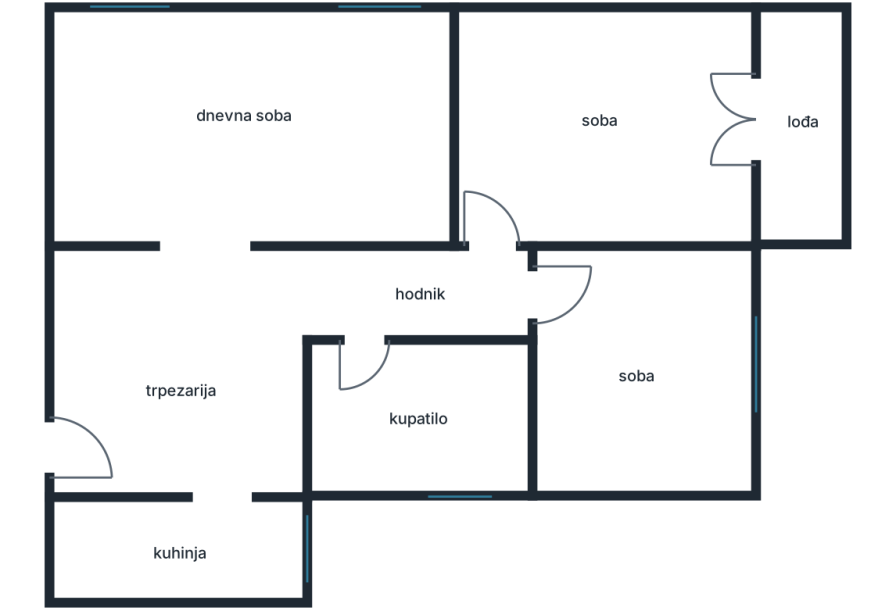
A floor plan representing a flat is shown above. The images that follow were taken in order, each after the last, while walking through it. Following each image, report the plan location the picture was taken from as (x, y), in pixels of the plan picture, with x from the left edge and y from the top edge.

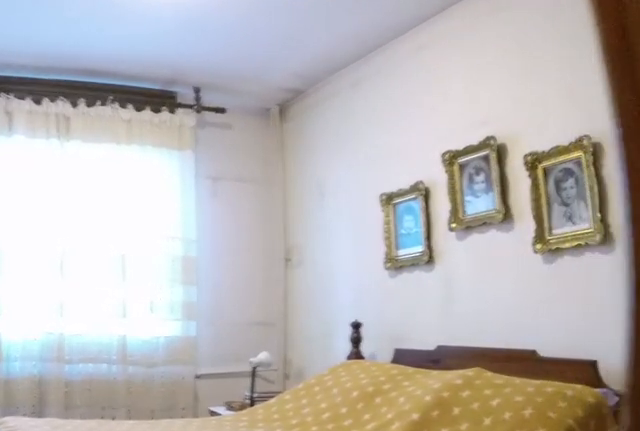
(519, 301)
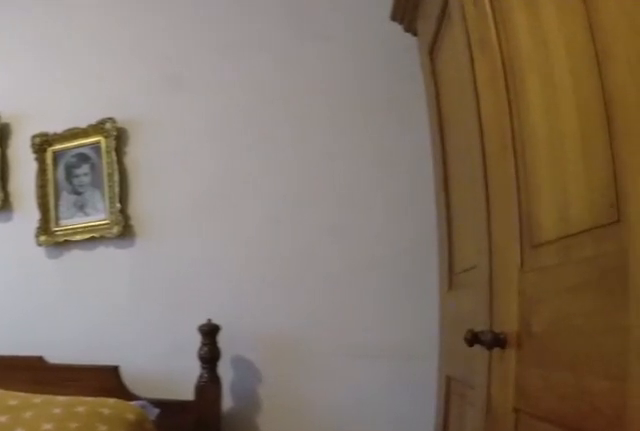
(549, 298)
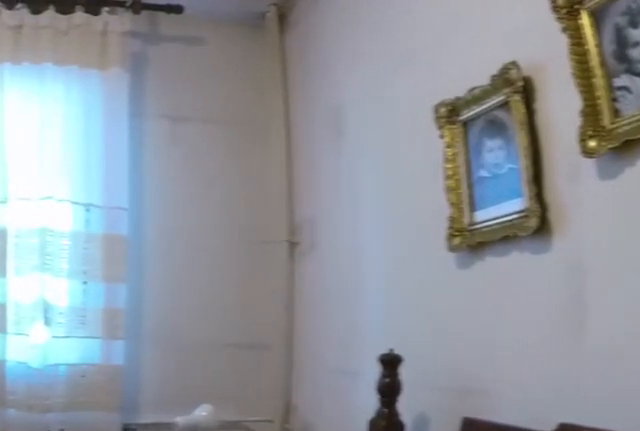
(552, 433)
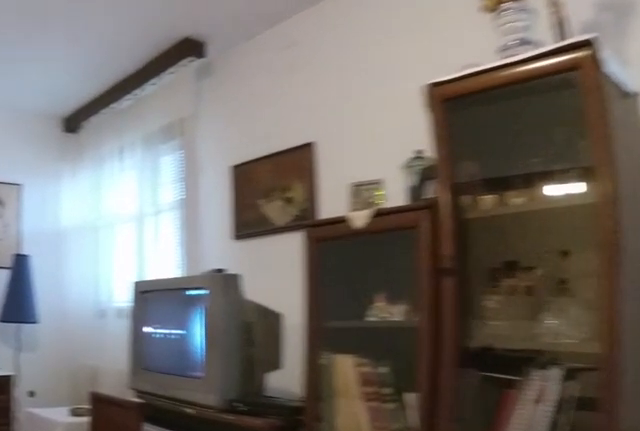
(367, 187)
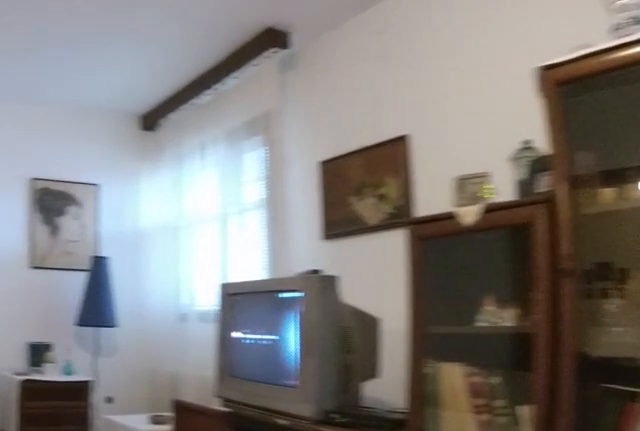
(360, 184)
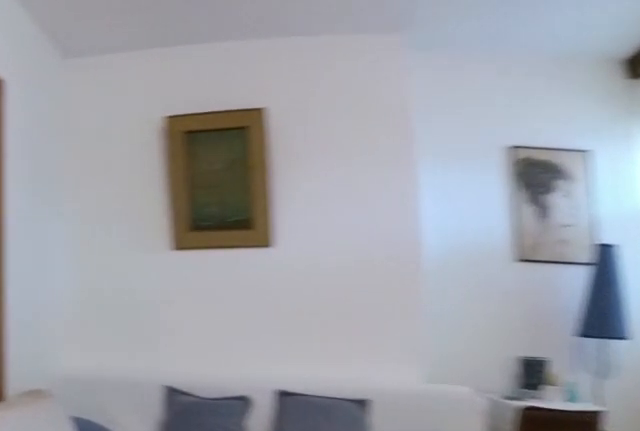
(291, 177)
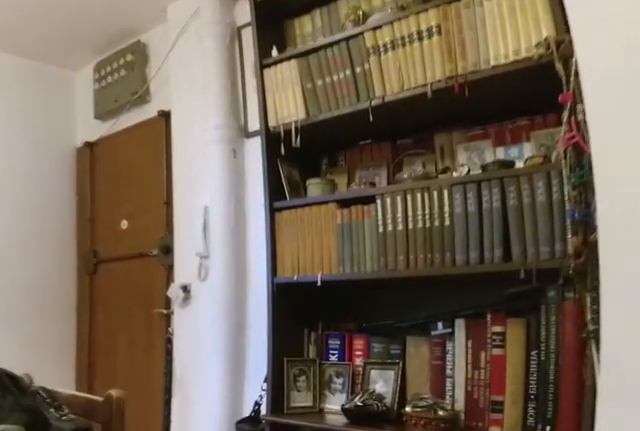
(209, 285)
